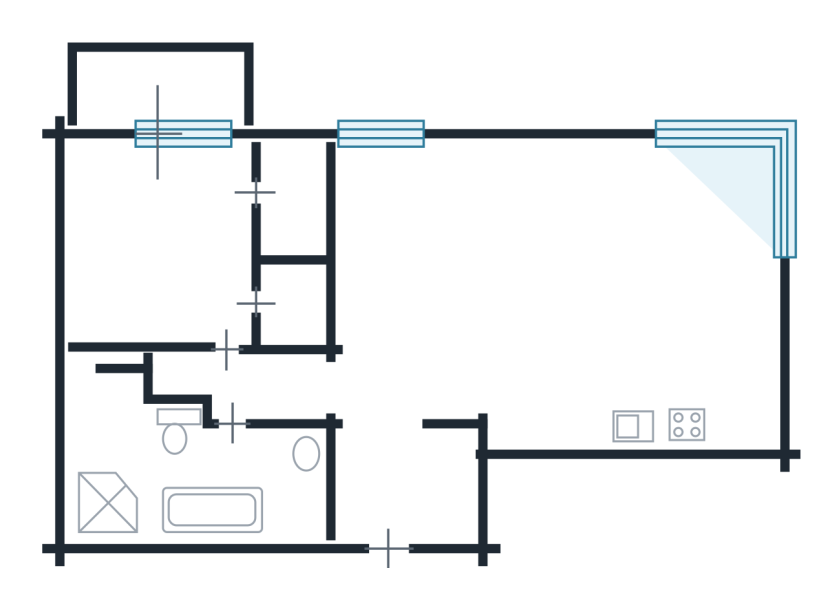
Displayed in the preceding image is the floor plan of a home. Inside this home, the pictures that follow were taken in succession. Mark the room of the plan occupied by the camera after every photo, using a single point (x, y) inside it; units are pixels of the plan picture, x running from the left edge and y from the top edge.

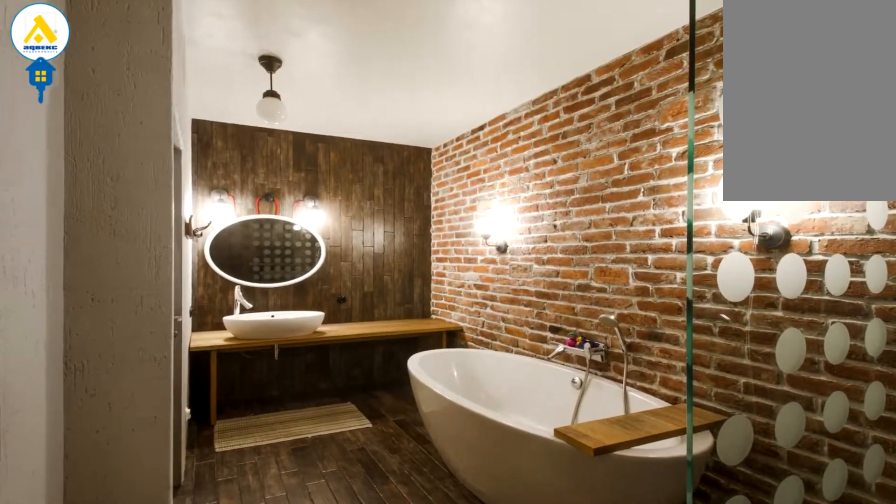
(142, 467)
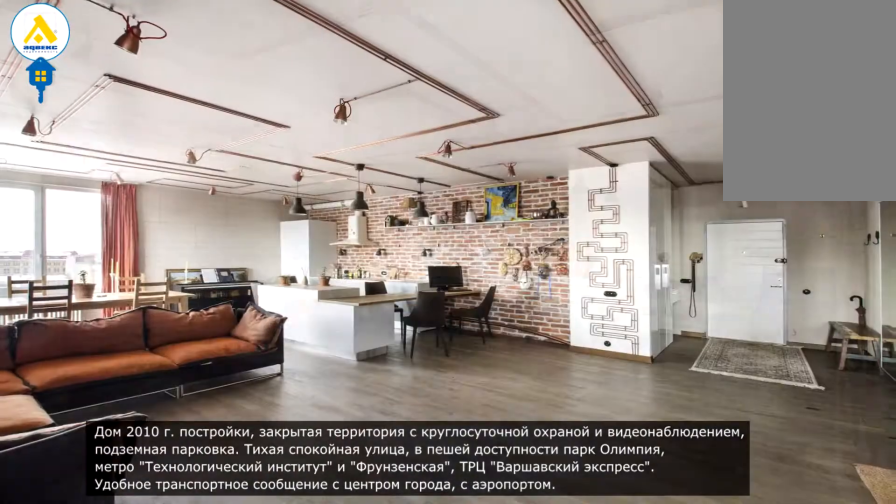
(471, 313)
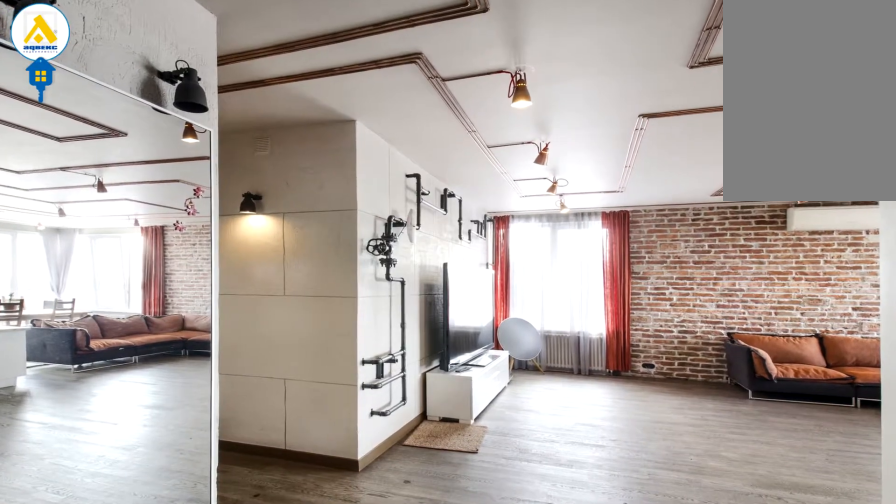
(471, 313)
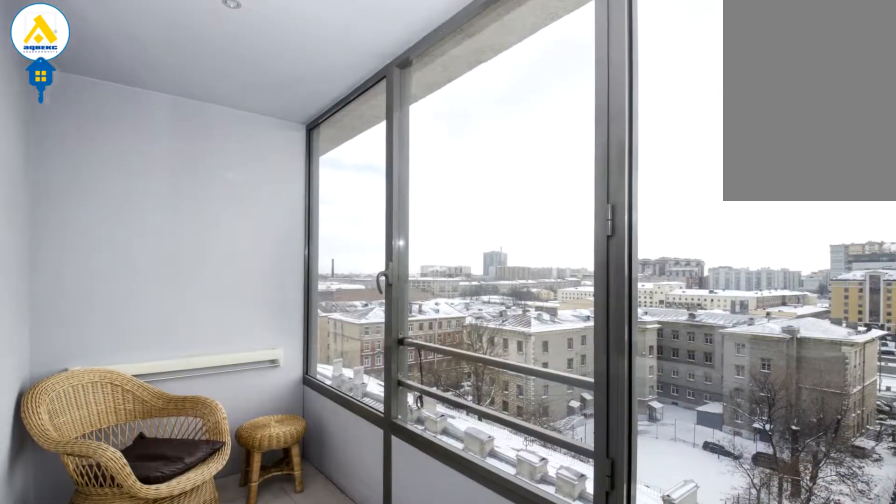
(169, 90)
